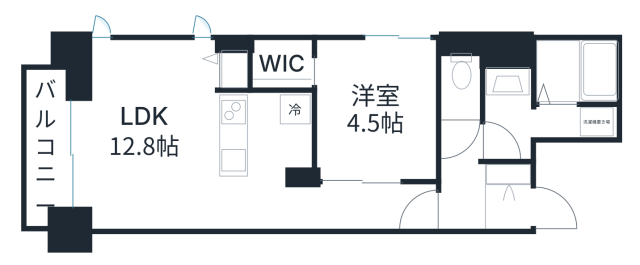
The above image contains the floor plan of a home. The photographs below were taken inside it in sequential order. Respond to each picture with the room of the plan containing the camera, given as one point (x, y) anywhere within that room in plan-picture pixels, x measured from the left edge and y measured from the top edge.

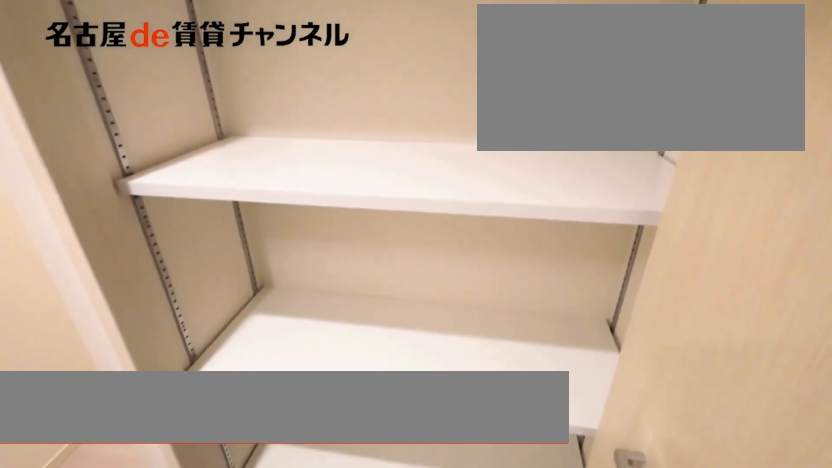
(509, 171)
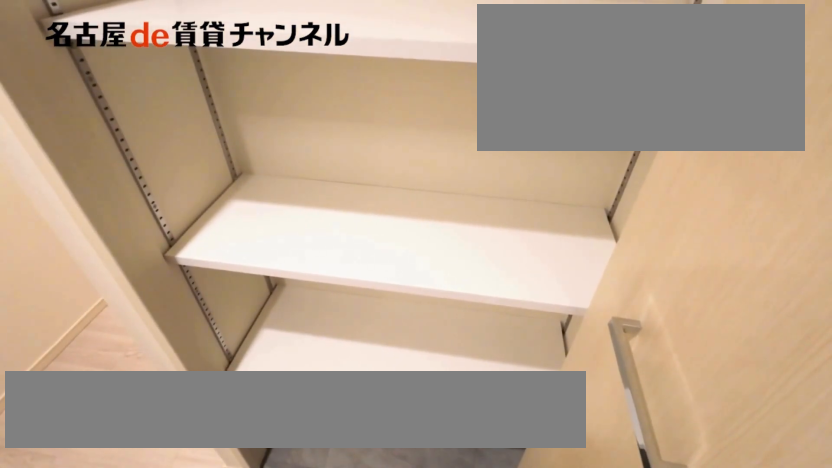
(509, 171)
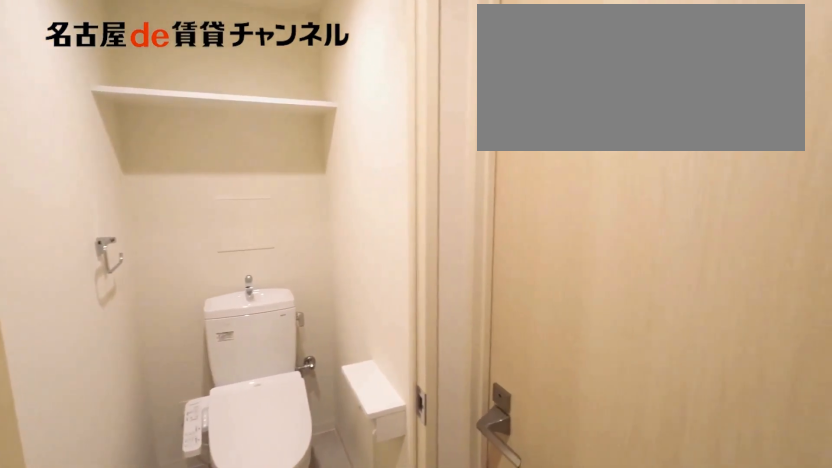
(462, 78)
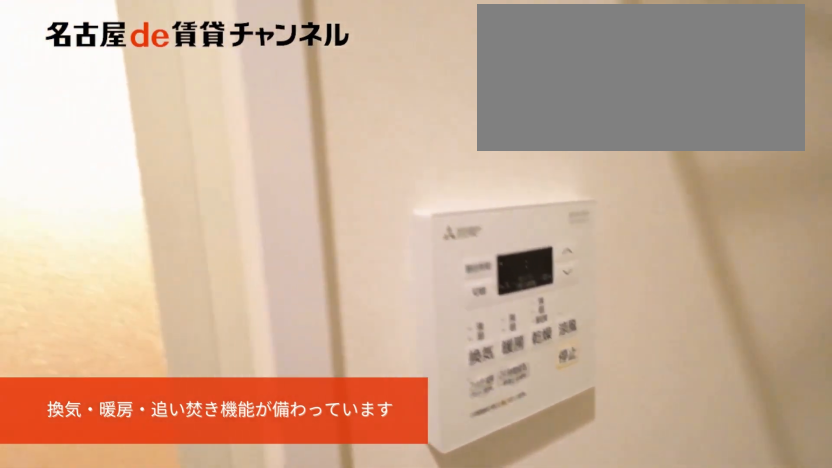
(545, 123)
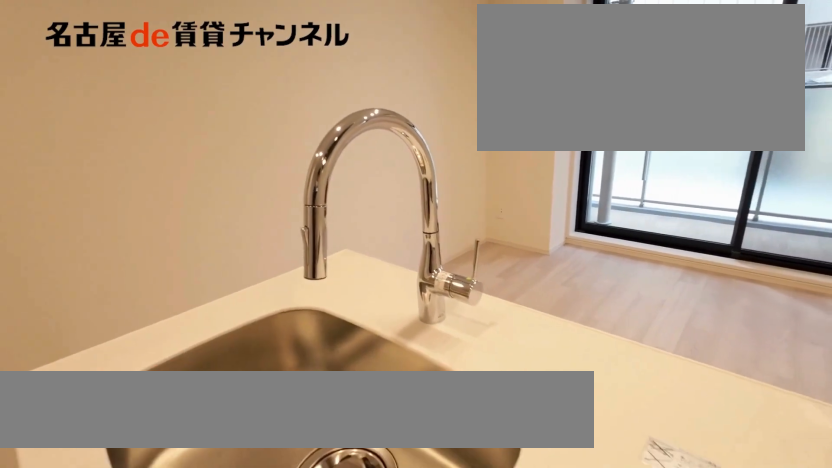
(267, 137)
